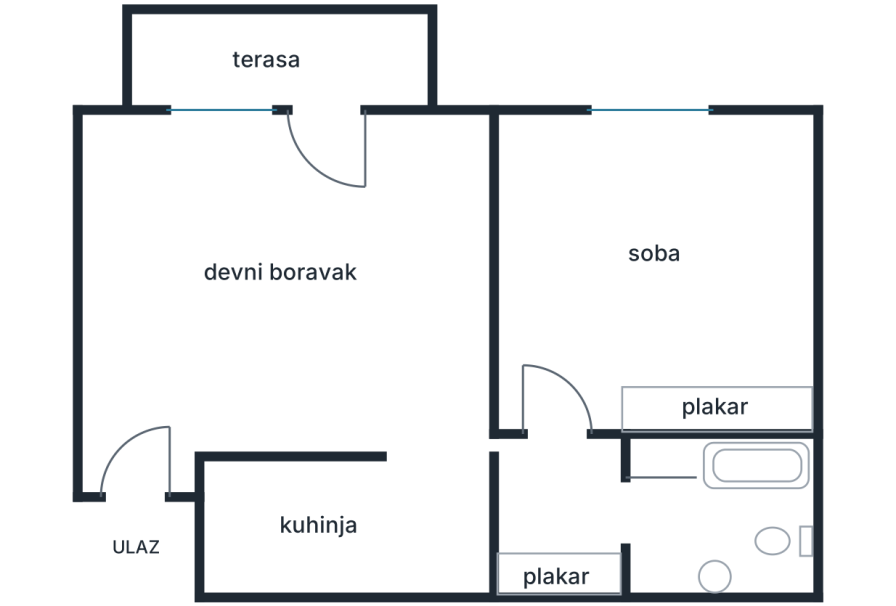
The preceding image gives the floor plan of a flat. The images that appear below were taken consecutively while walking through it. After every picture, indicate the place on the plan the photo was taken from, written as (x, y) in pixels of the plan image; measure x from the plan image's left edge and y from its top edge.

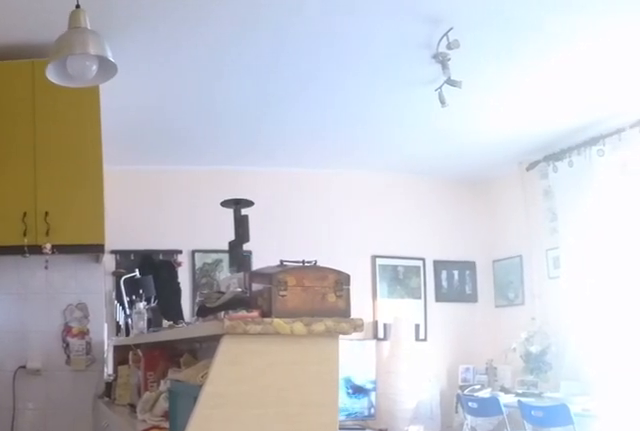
(474, 491)
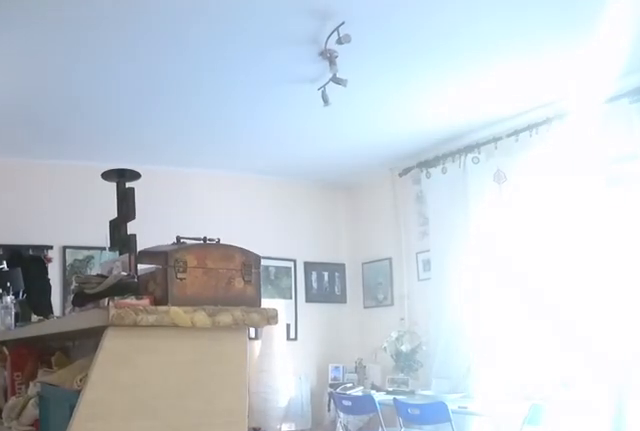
(443, 491)
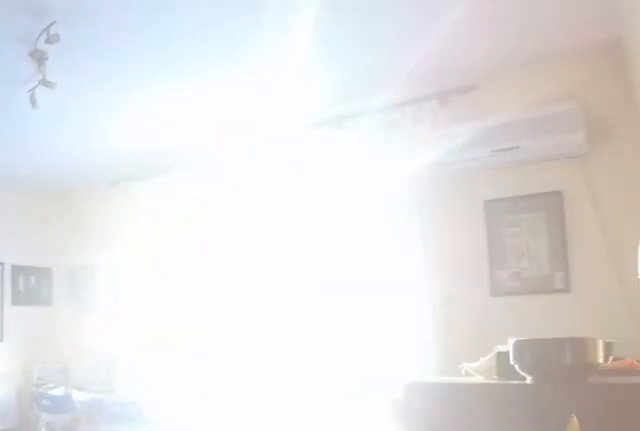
(440, 491)
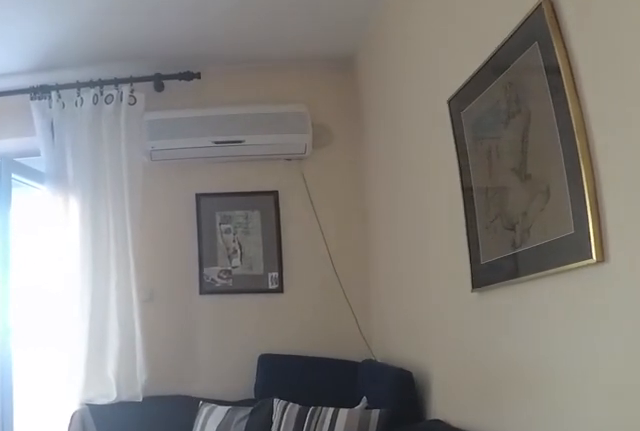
(376, 404)
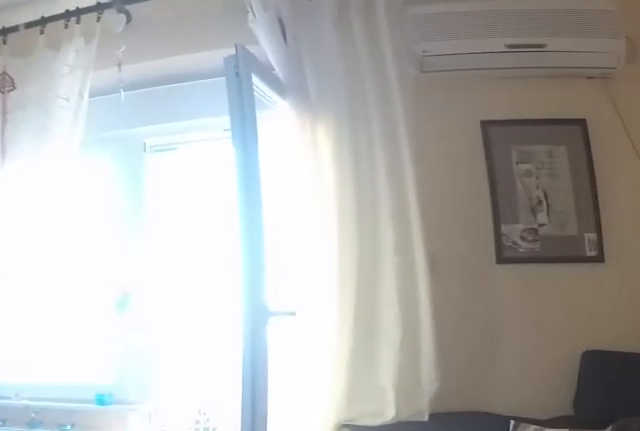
(341, 329)
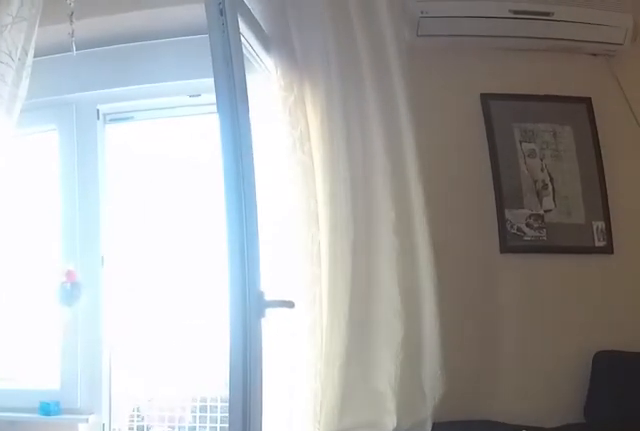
(334, 315)
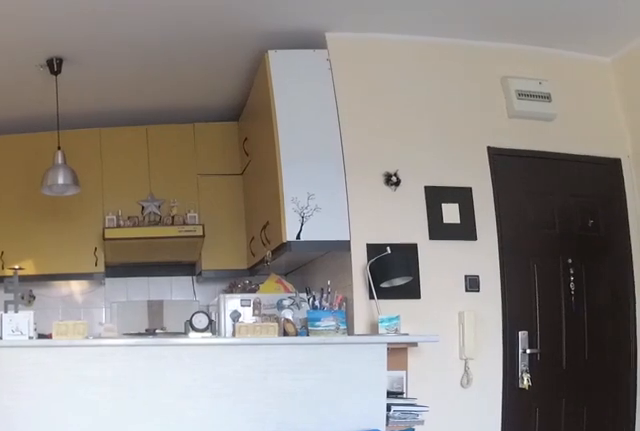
(325, 153)
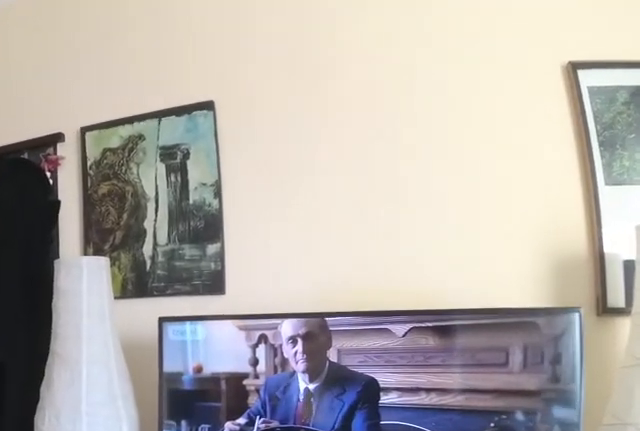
(219, 315)
